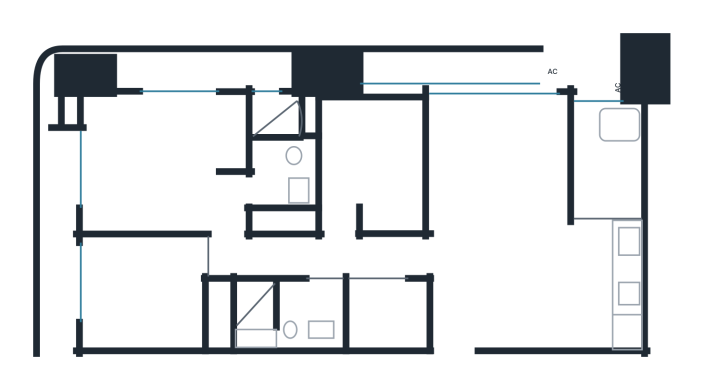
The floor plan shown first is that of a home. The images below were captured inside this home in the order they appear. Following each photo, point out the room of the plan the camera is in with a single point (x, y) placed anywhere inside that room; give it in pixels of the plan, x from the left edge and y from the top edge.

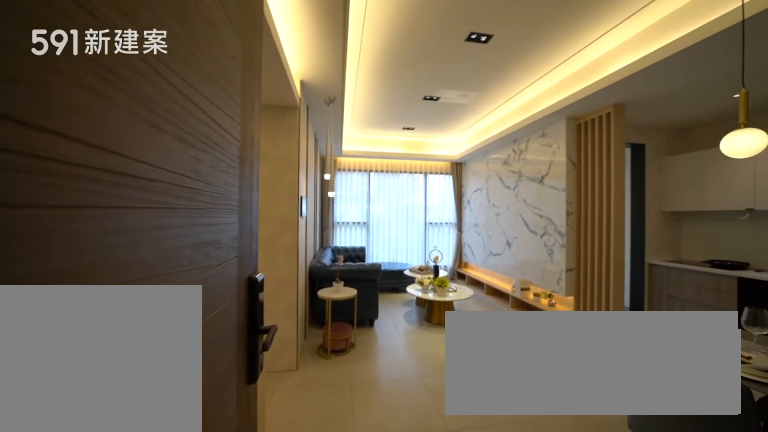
(455, 309)
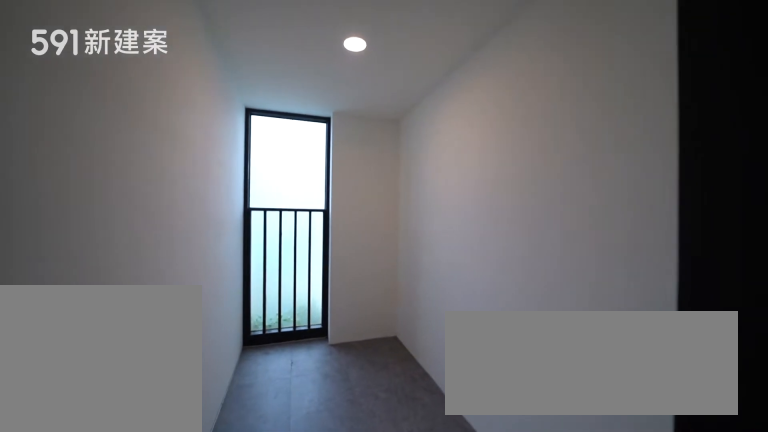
(609, 155)
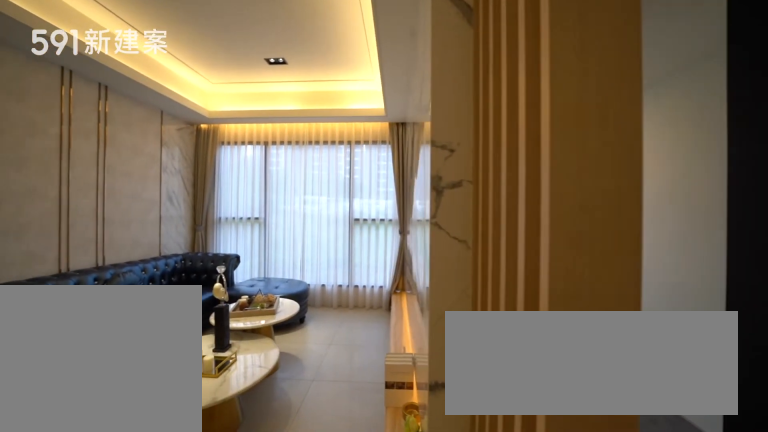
(497, 164)
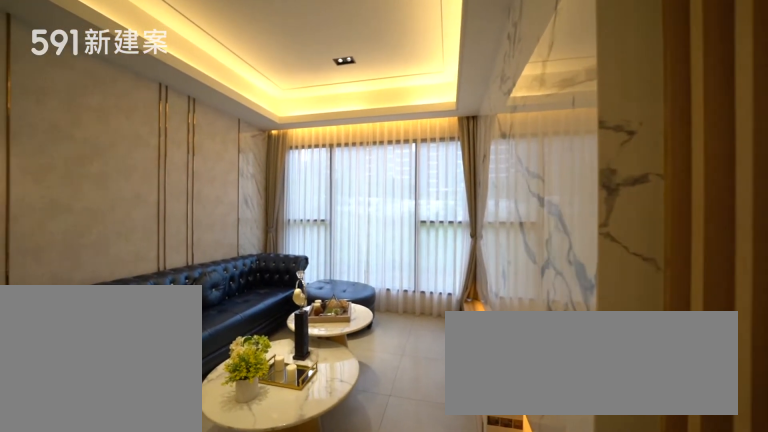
(497, 164)
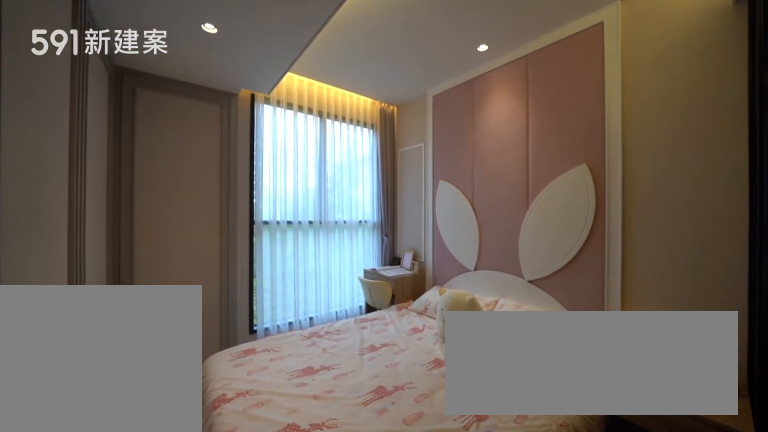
(376, 160)
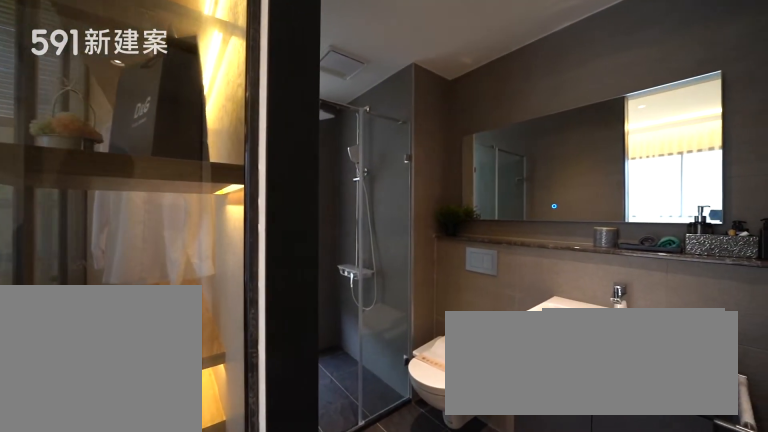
(289, 145)
